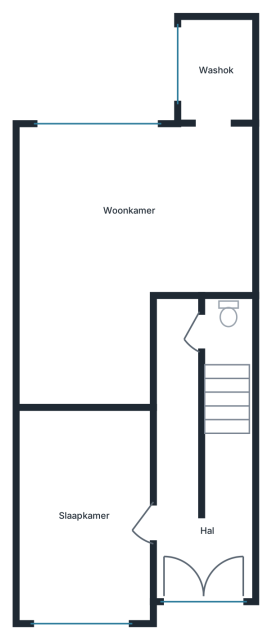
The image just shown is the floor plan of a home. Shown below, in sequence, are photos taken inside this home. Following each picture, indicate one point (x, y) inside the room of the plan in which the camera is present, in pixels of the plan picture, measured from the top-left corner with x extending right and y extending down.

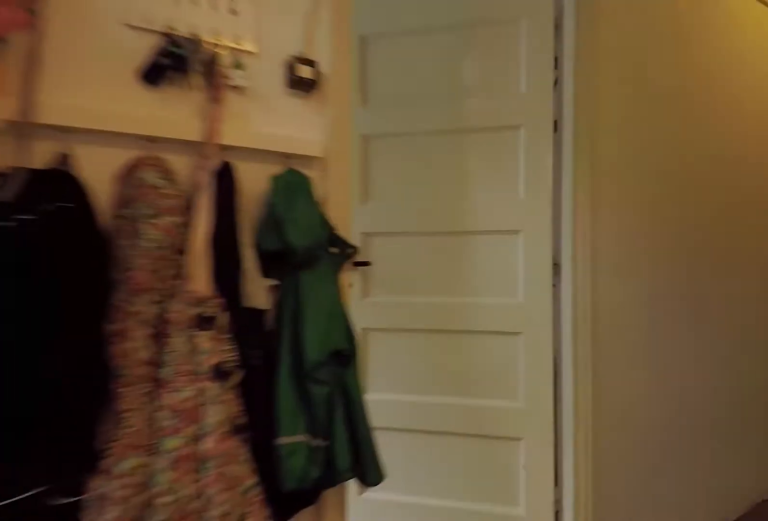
(195, 472)
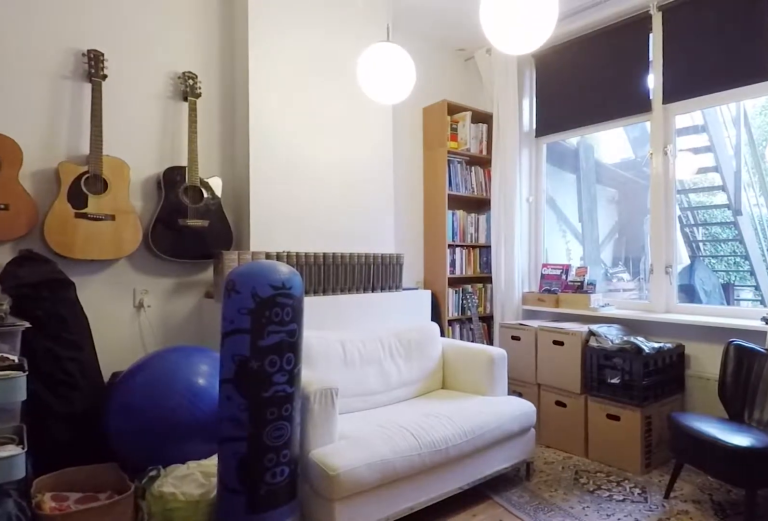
(79, 221)
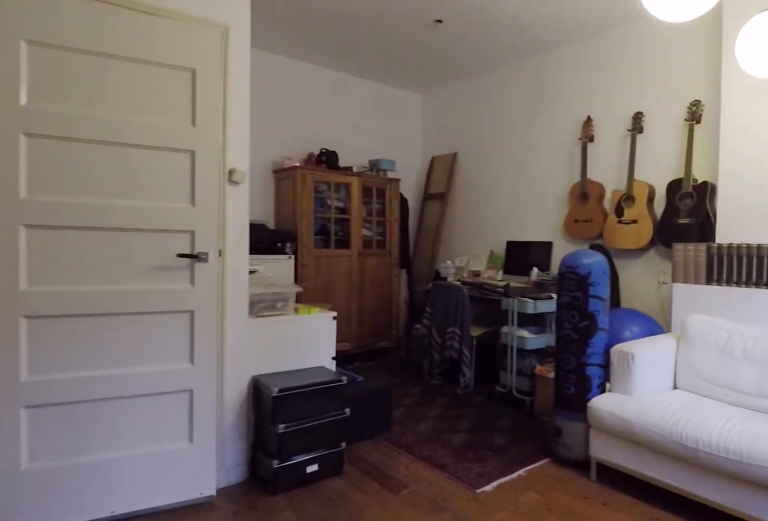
(79, 221)
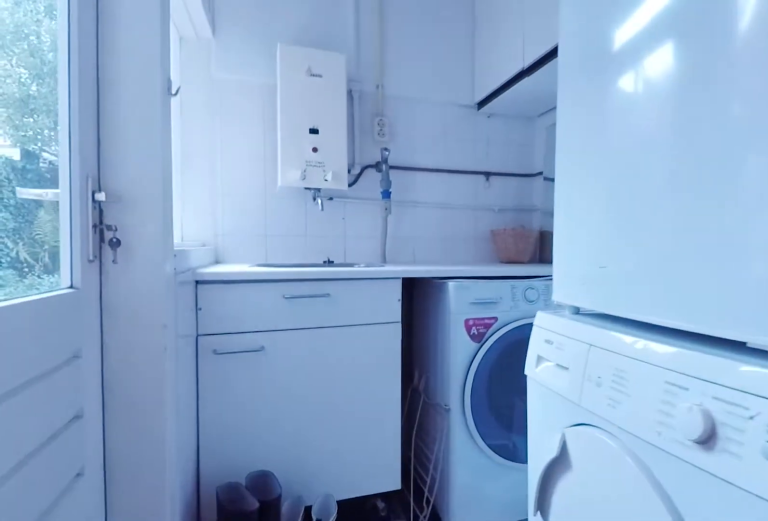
(215, 72)
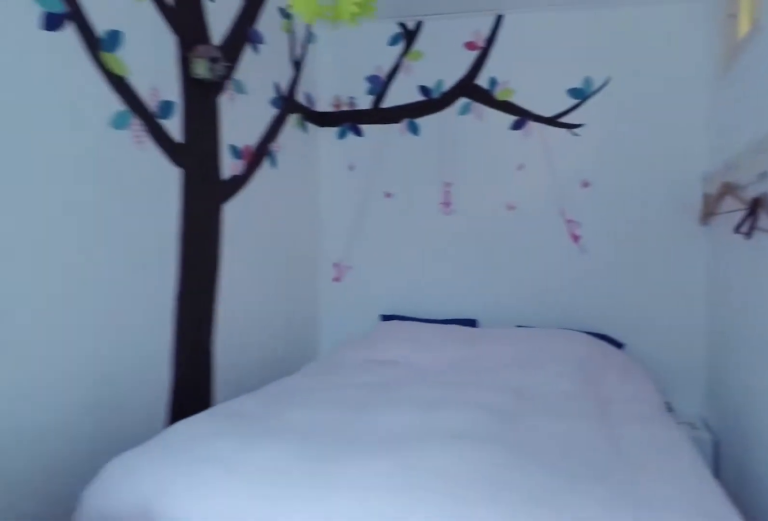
(85, 514)
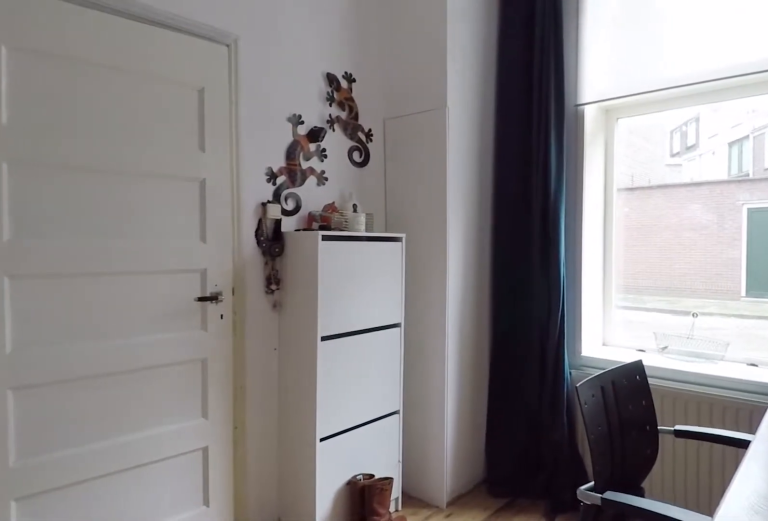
(85, 514)
